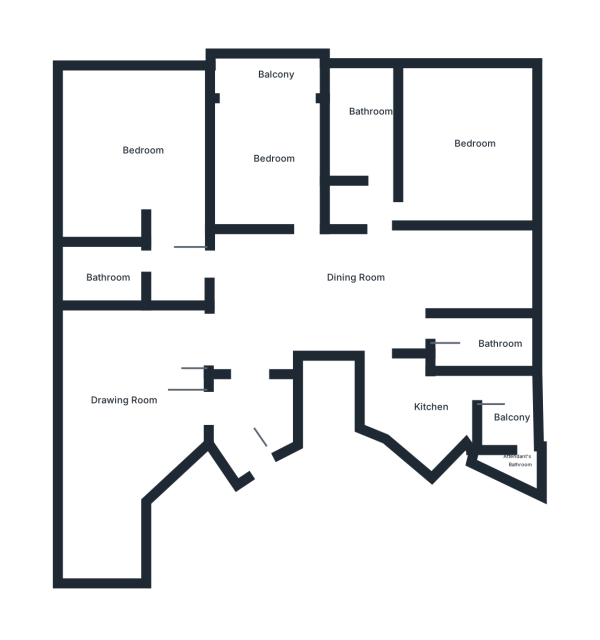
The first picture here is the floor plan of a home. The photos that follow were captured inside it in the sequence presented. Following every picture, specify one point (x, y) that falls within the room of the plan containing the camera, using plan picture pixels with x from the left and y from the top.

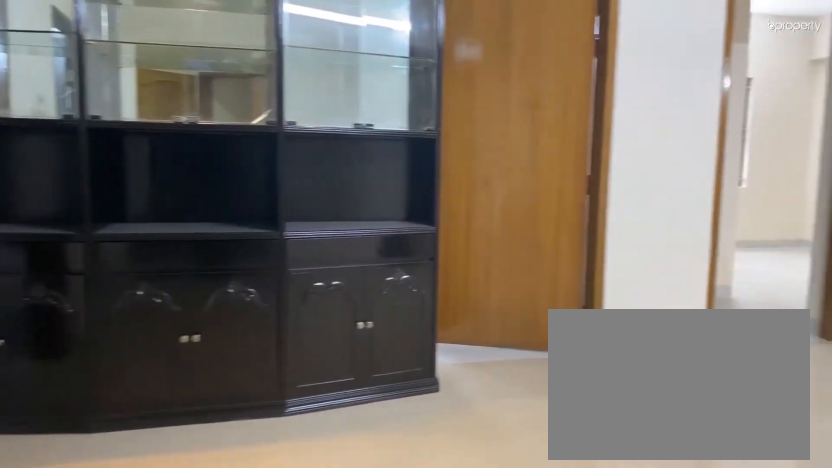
(344, 292)
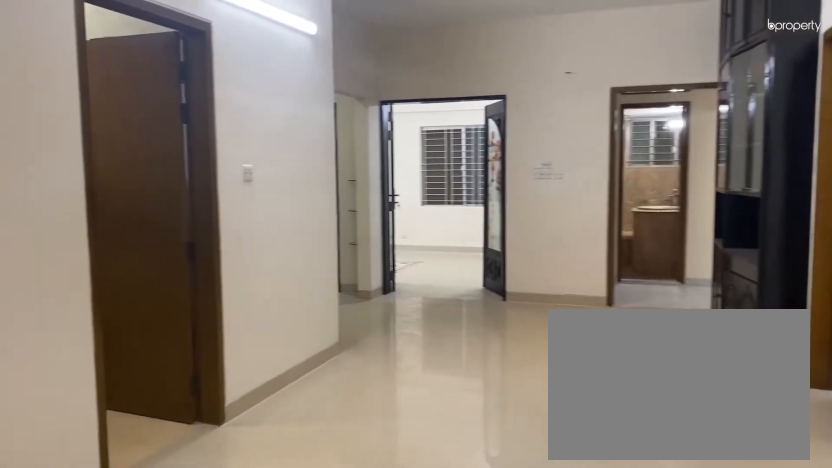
(344, 292)
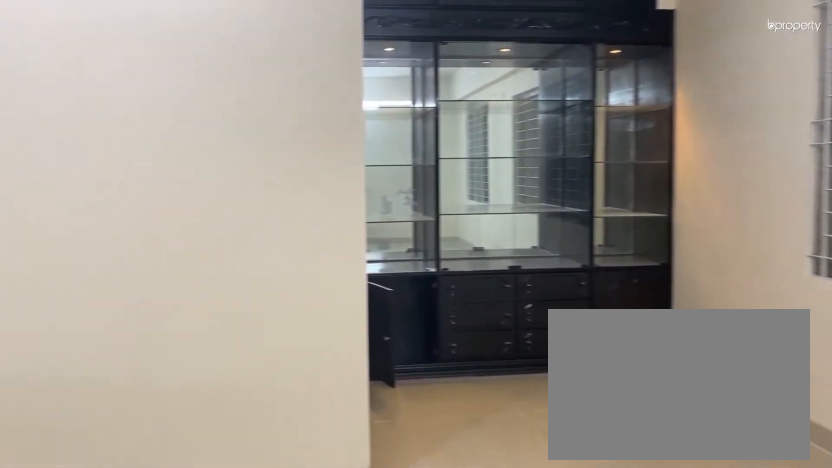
(117, 425)
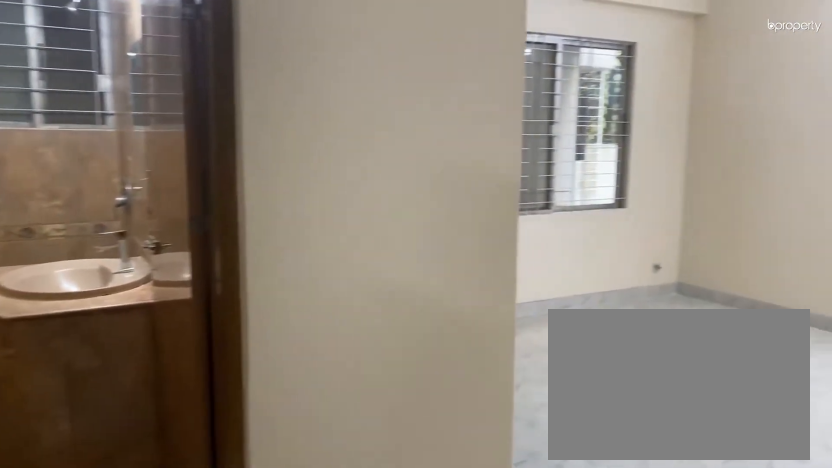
(176, 252)
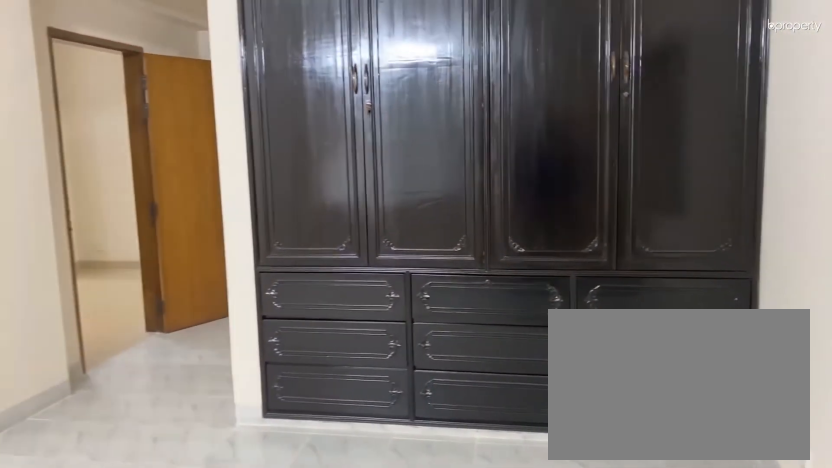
(144, 146)
